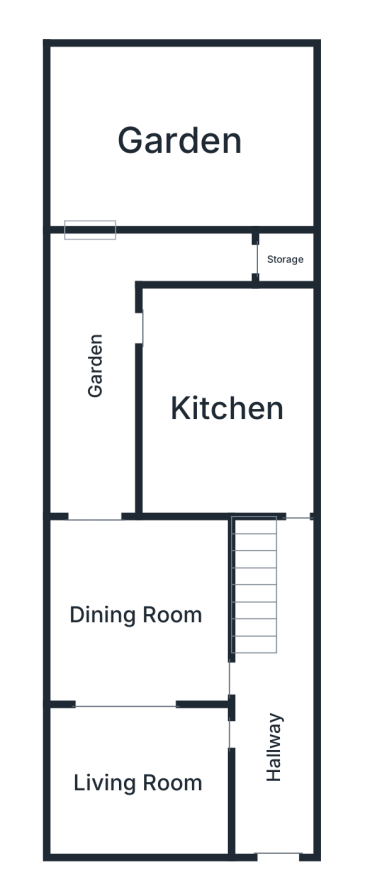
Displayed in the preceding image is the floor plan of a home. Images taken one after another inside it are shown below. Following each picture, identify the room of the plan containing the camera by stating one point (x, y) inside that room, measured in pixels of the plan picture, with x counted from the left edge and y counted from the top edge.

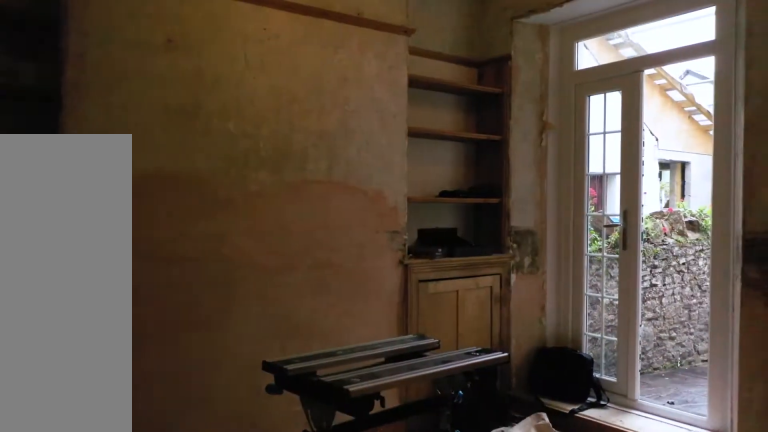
(147, 605)
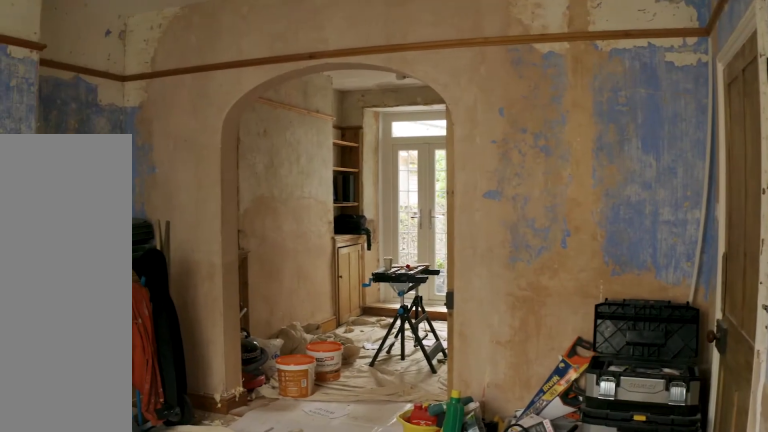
(142, 779)
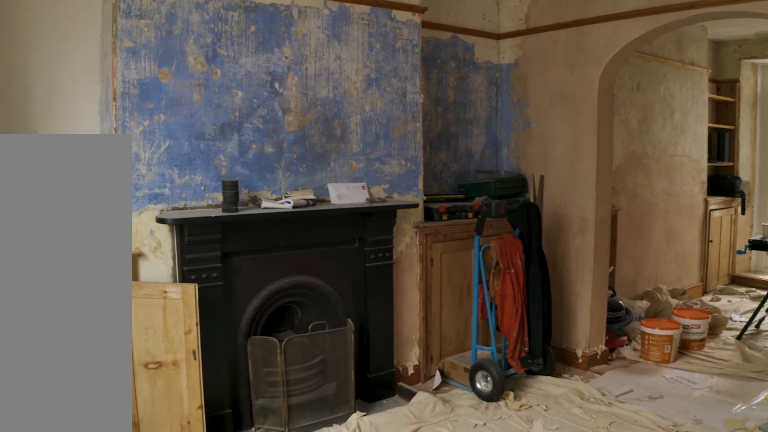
(142, 779)
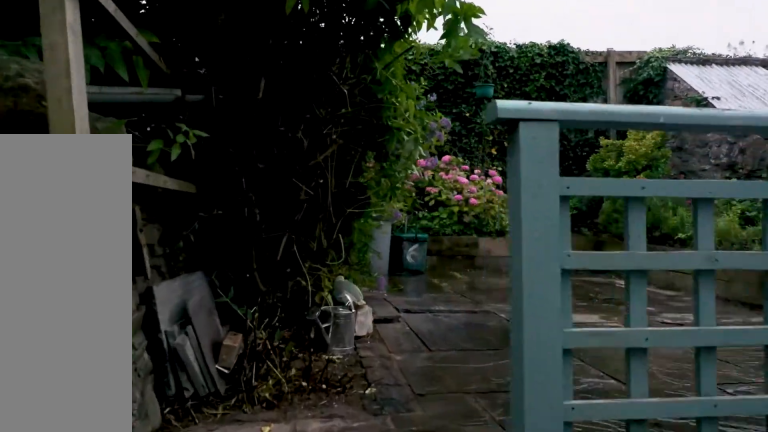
(118, 349)
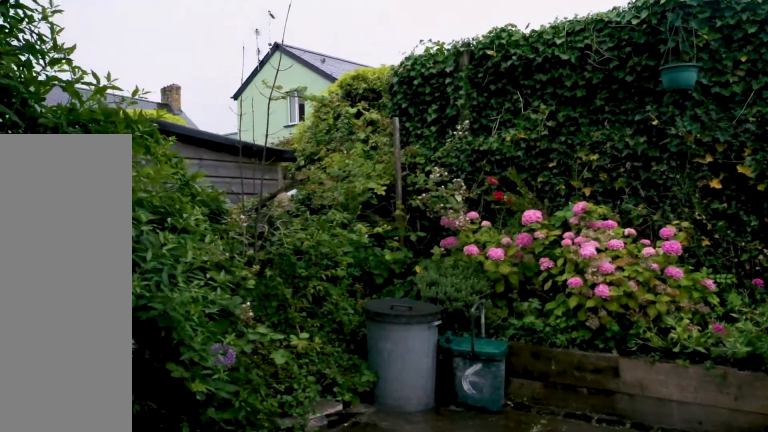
(182, 136)
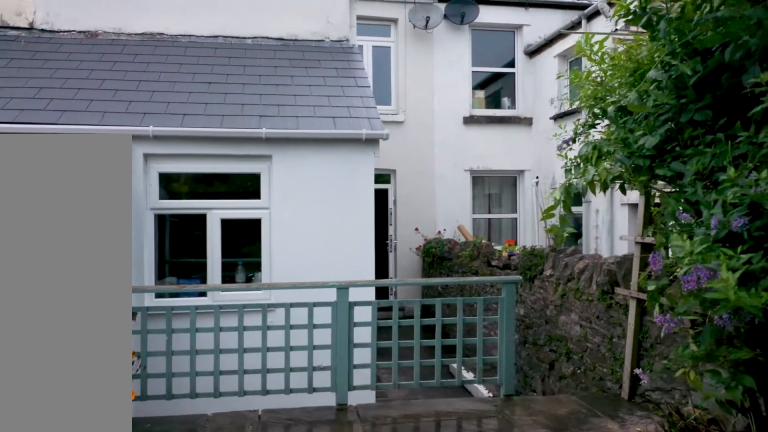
(182, 136)
